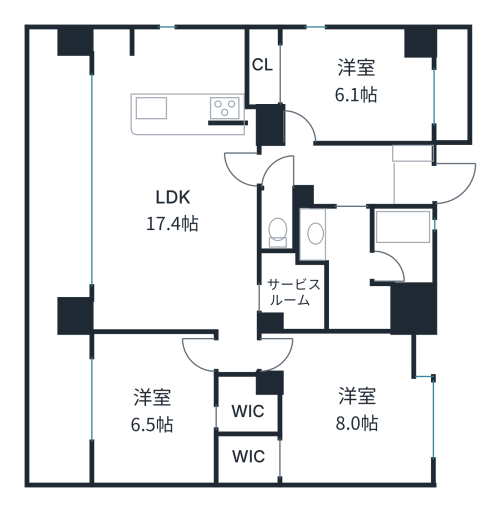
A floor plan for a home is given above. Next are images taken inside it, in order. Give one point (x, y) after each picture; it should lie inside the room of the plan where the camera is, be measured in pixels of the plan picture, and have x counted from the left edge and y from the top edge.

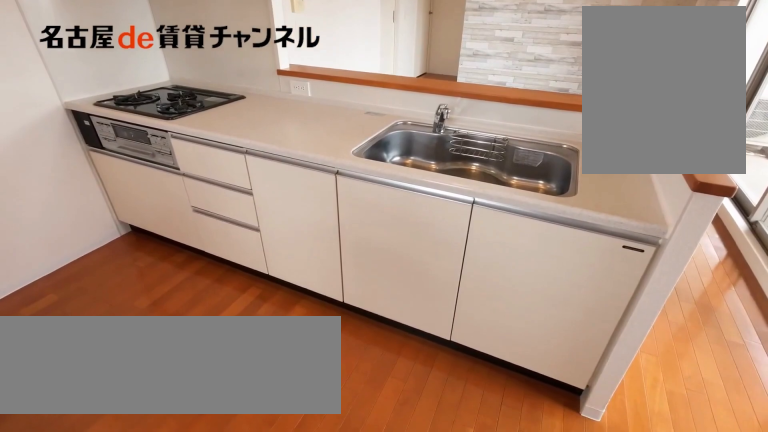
(172, 179)
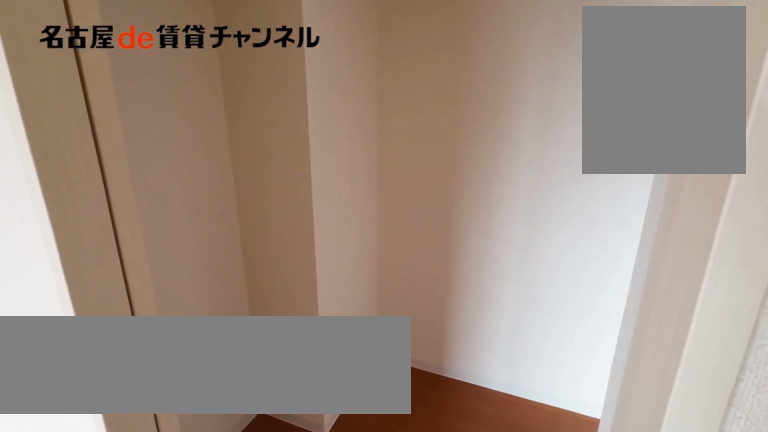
(292, 291)
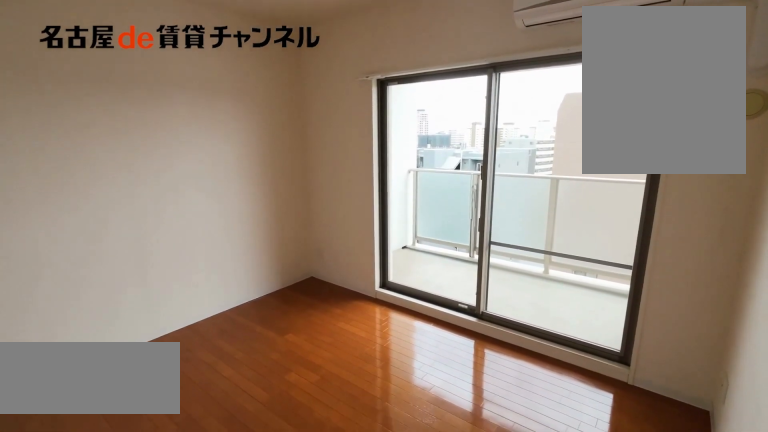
(170, 416)
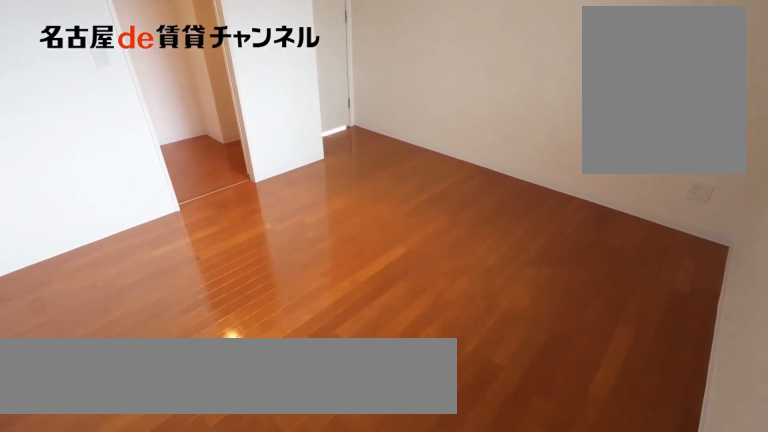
(334, 405)
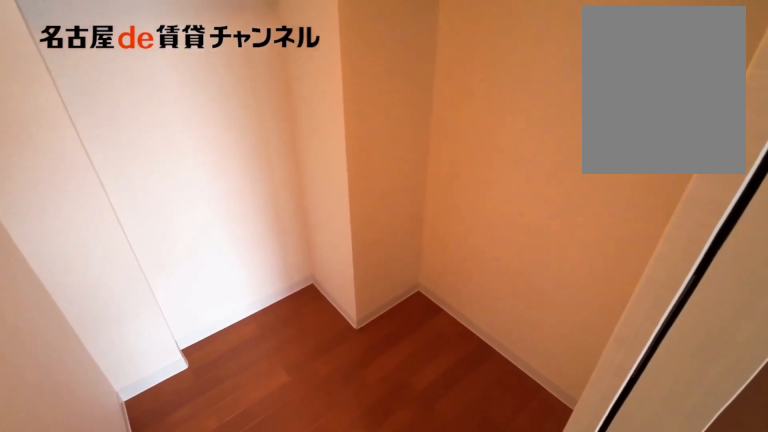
(334, 405)
